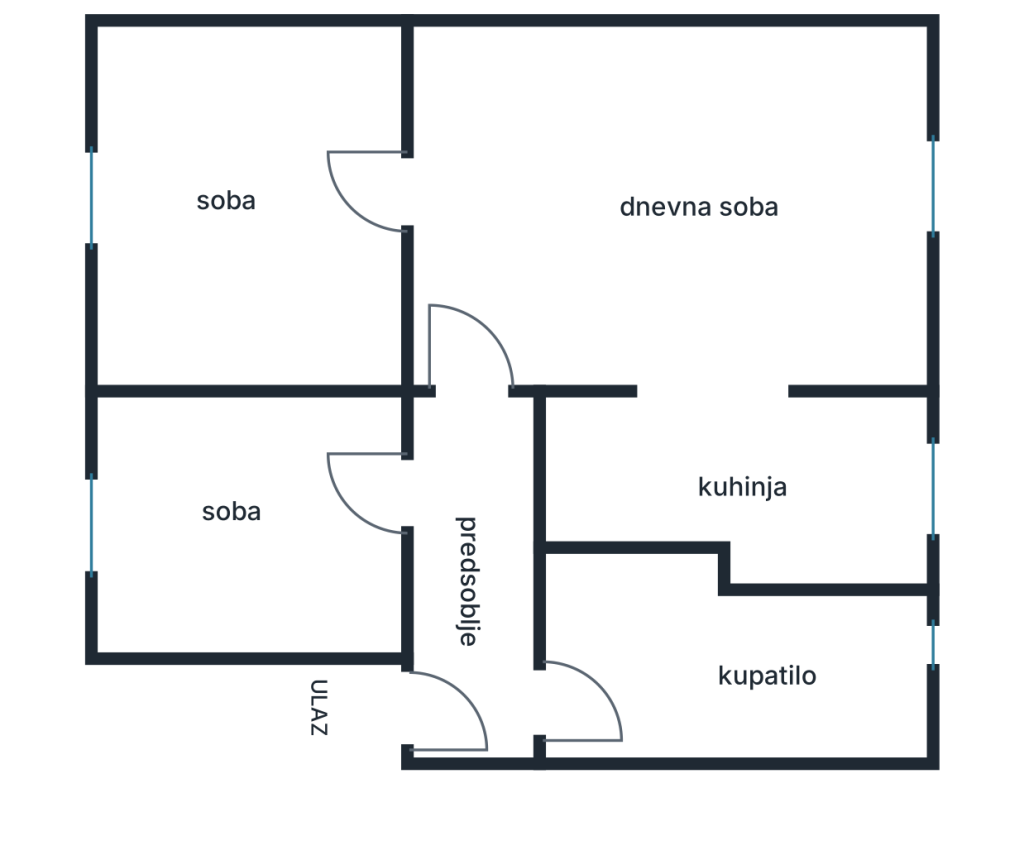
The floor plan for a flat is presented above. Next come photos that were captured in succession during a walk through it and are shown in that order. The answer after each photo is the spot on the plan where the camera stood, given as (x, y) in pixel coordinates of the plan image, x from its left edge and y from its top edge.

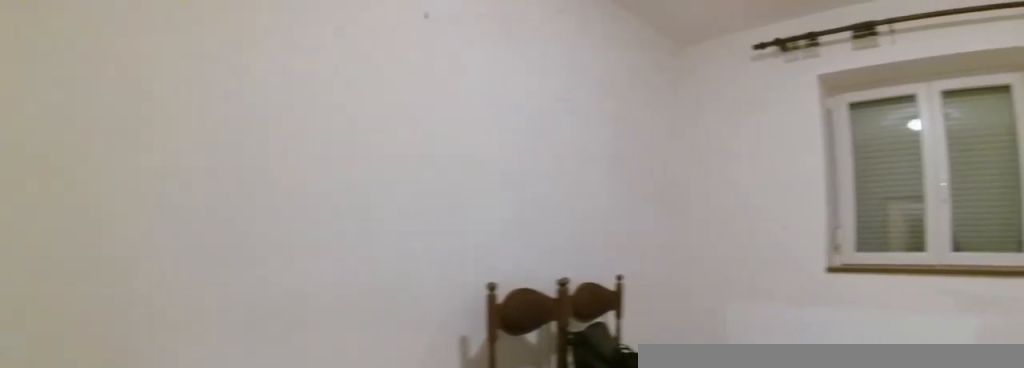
(462, 201)
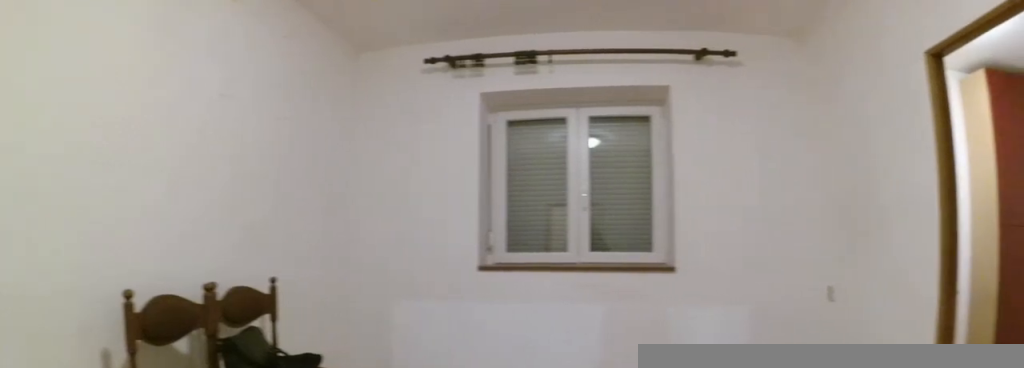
(448, 174)
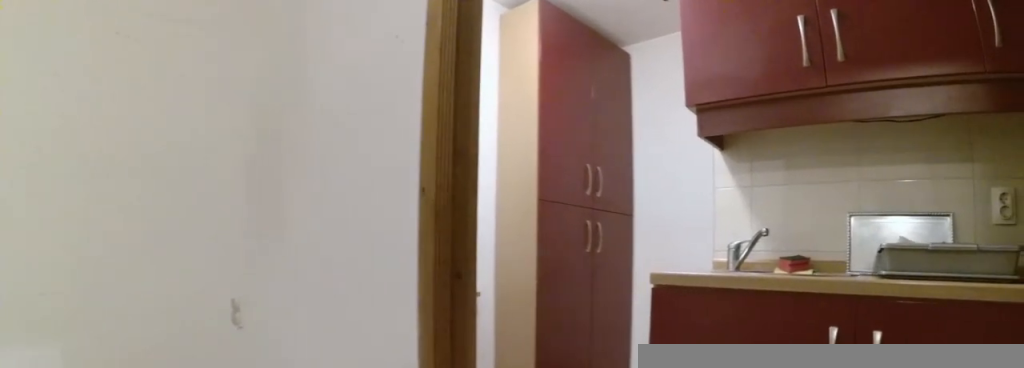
(621, 308)
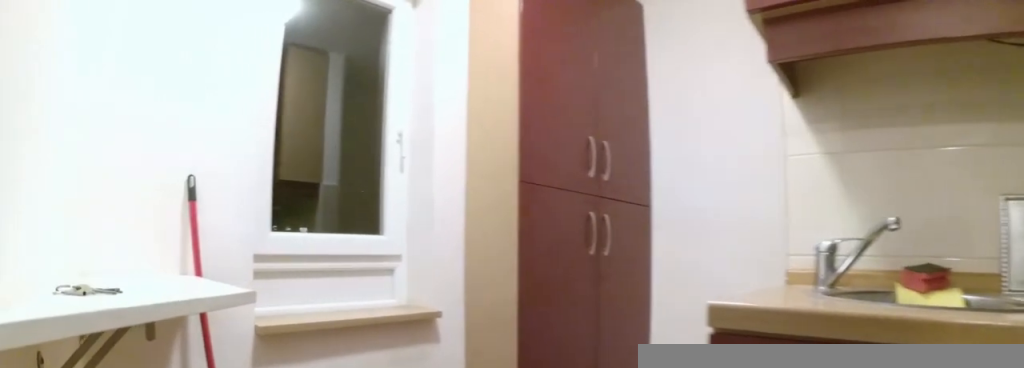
(692, 427)
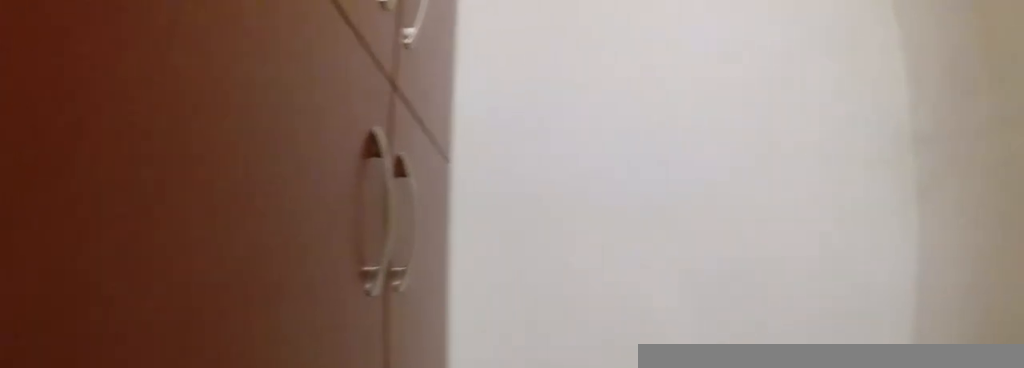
(902, 427)
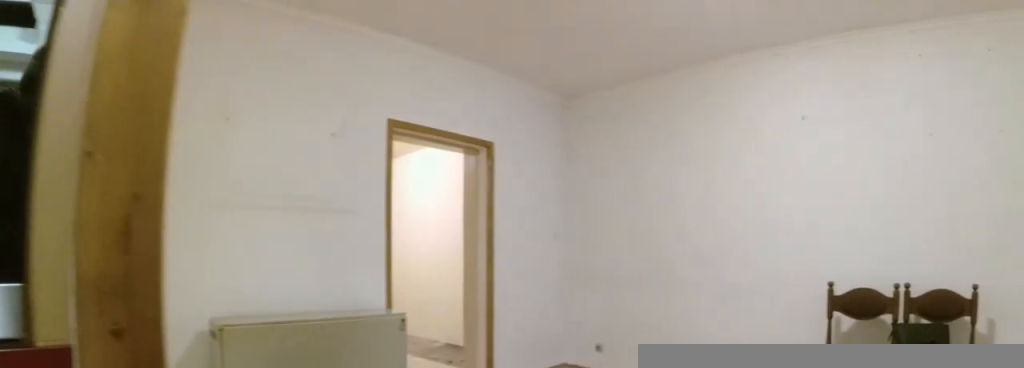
(754, 434)
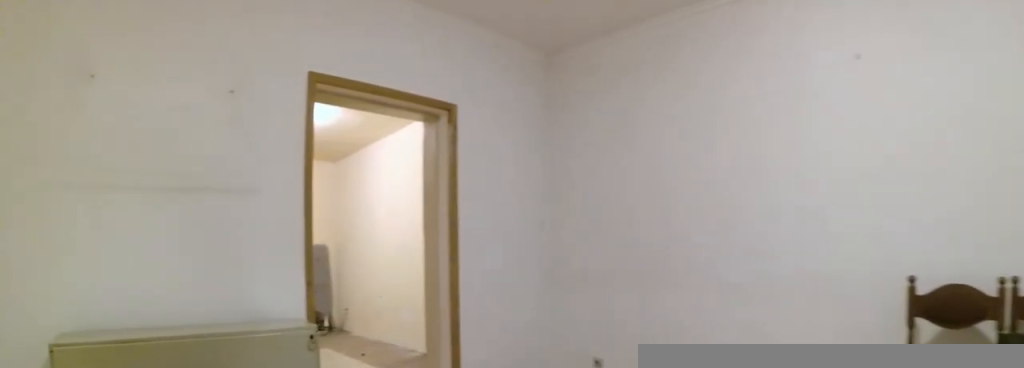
(760, 378)
